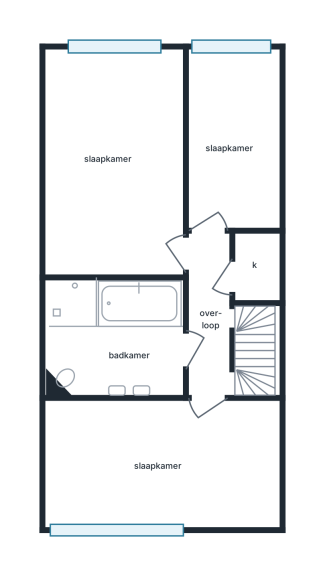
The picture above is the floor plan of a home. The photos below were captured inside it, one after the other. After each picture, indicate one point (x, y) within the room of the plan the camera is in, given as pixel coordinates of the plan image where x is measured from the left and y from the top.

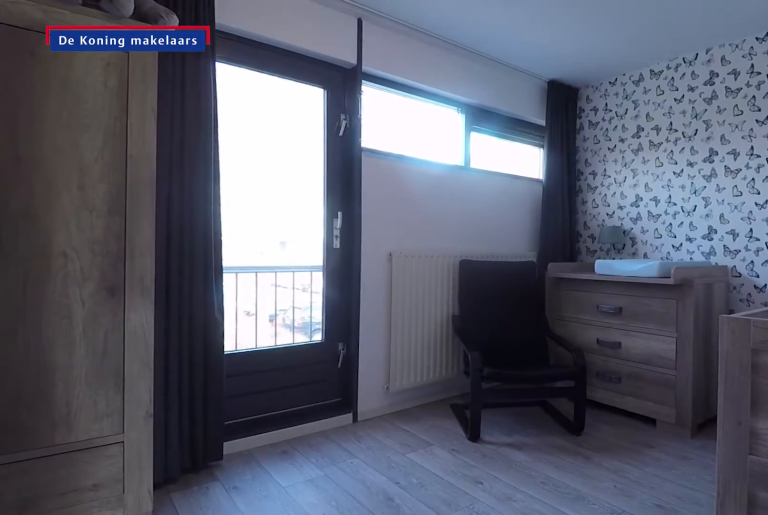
(163, 462)
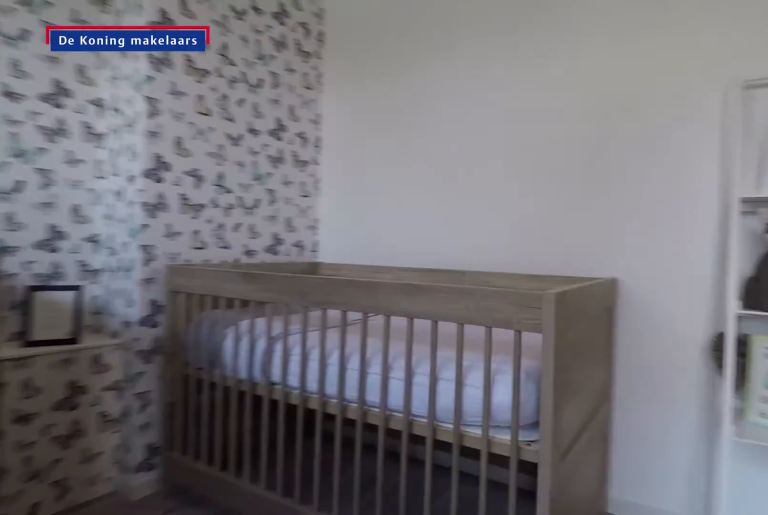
(163, 462)
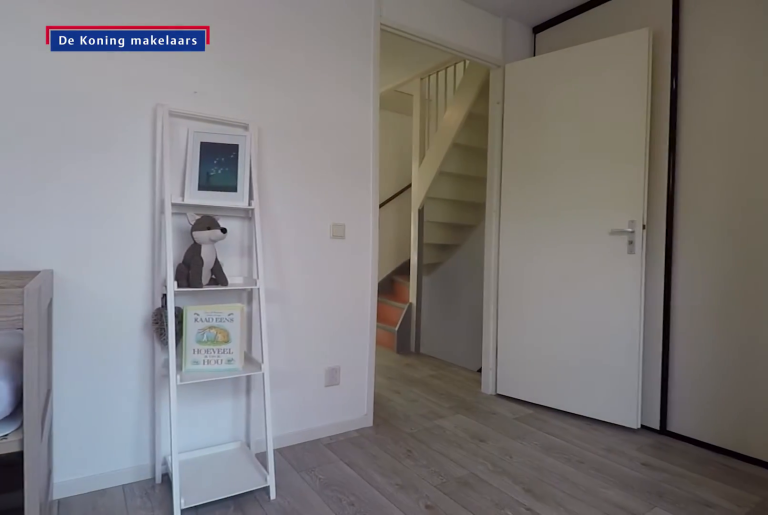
(163, 462)
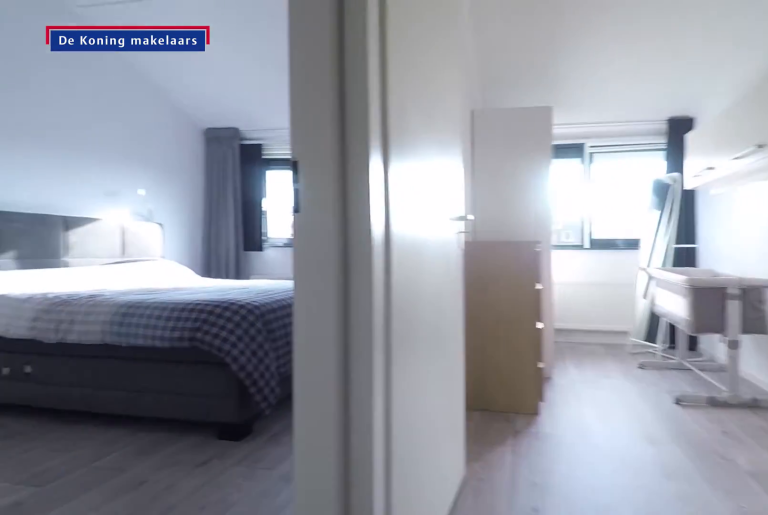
(212, 330)
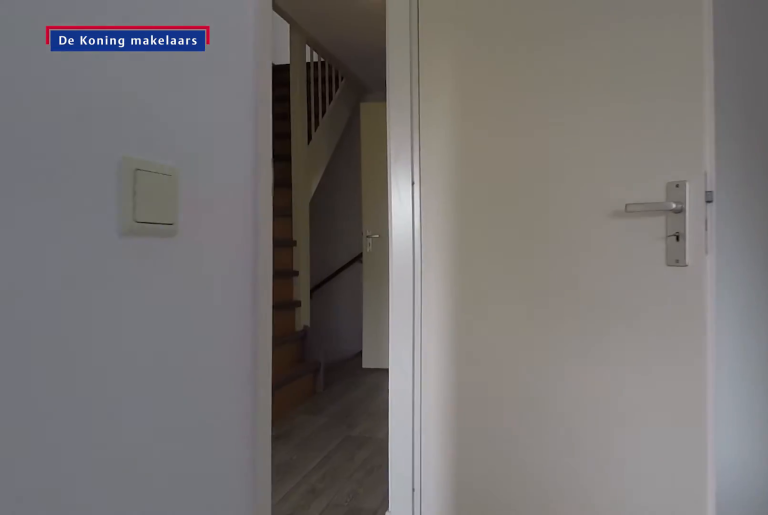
(110, 112)
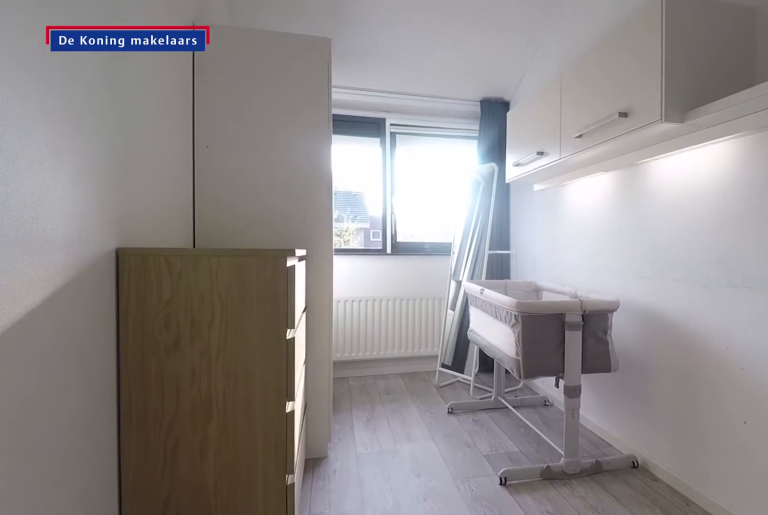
(233, 141)
